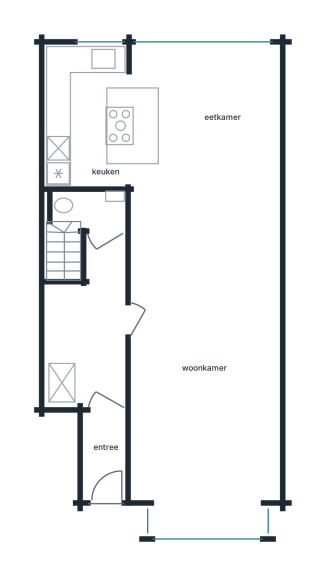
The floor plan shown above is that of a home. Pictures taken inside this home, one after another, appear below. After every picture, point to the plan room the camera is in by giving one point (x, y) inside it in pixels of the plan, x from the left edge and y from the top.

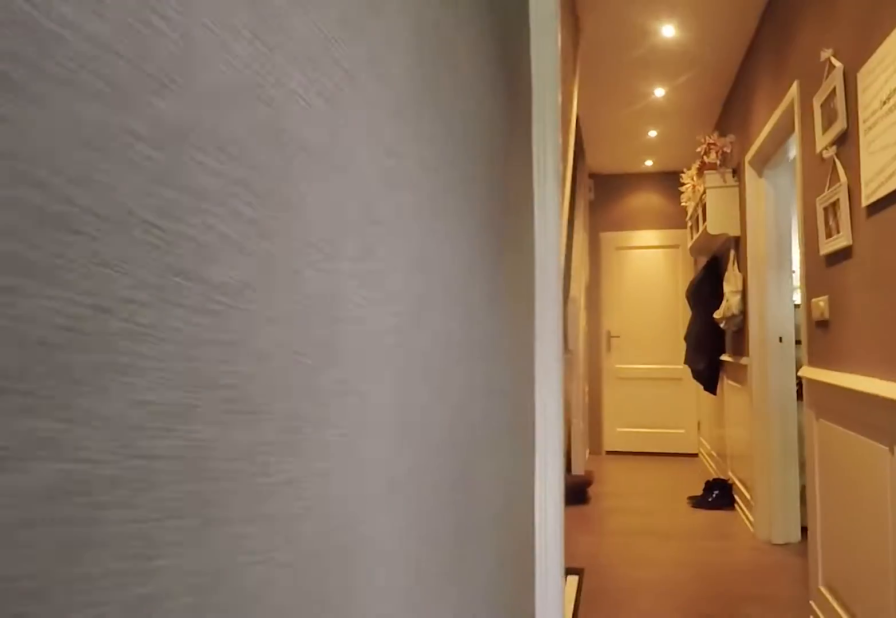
(93, 359)
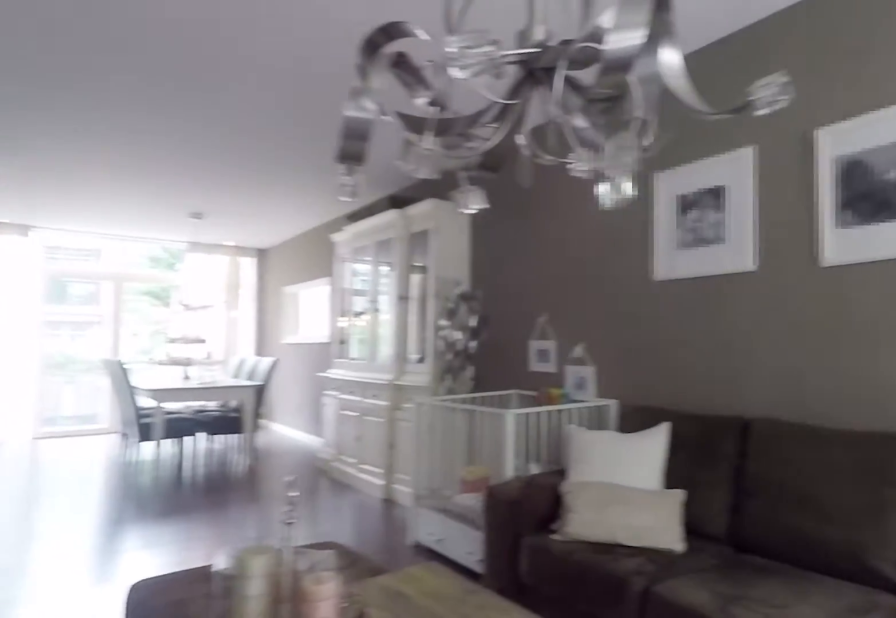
(203, 277)
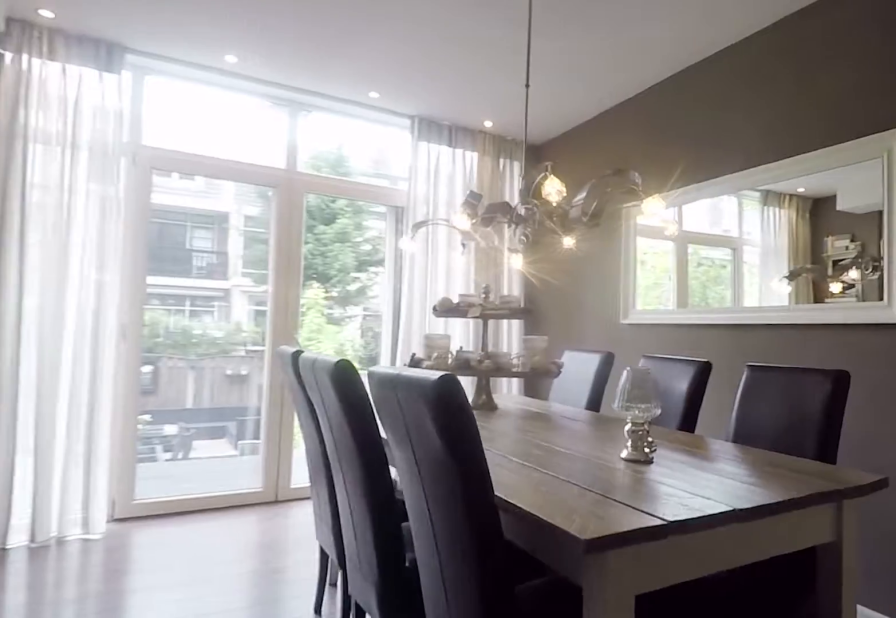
(141, 98)
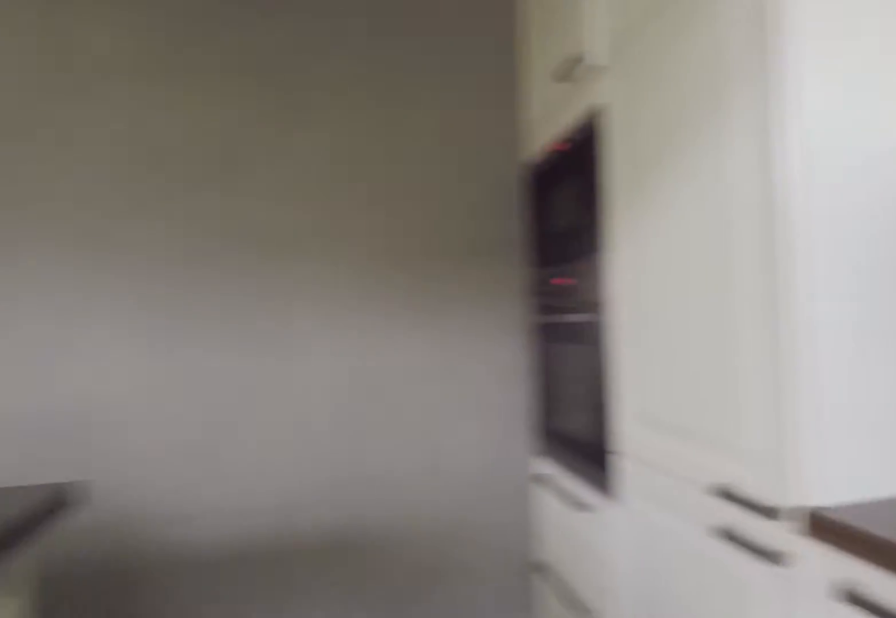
(141, 98)
